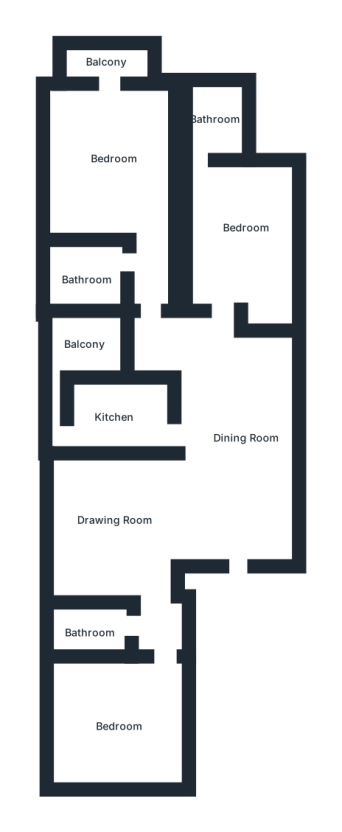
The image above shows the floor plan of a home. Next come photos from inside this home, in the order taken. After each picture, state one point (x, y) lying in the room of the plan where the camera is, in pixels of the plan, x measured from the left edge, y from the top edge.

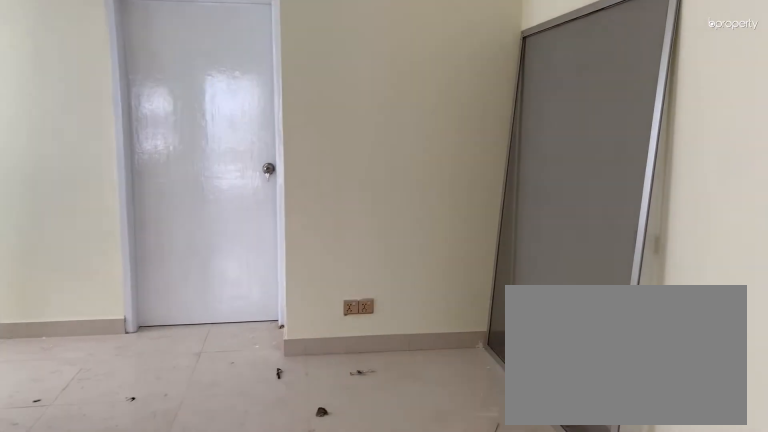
(234, 426)
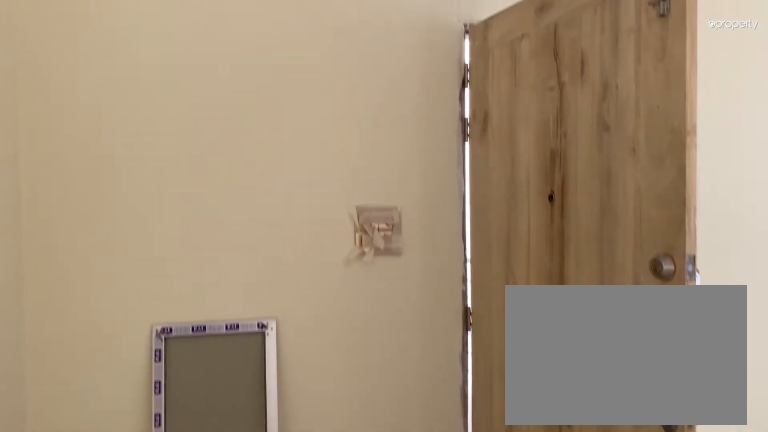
(234, 426)
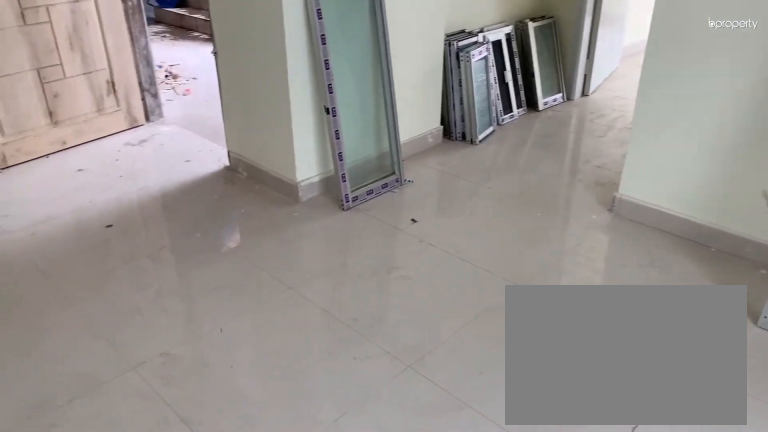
(108, 514)
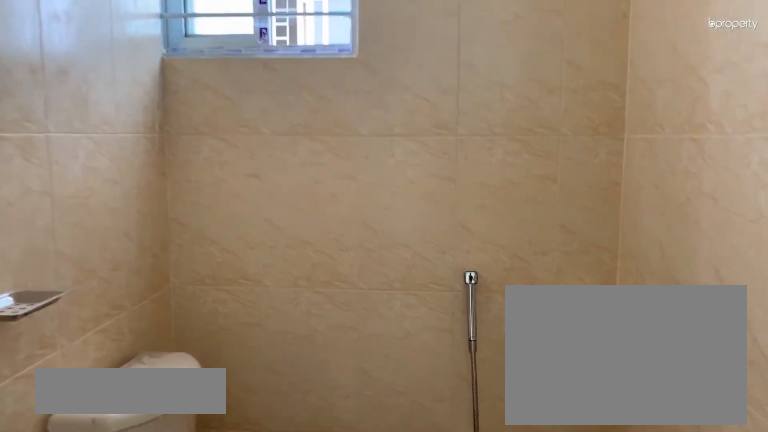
(95, 625)
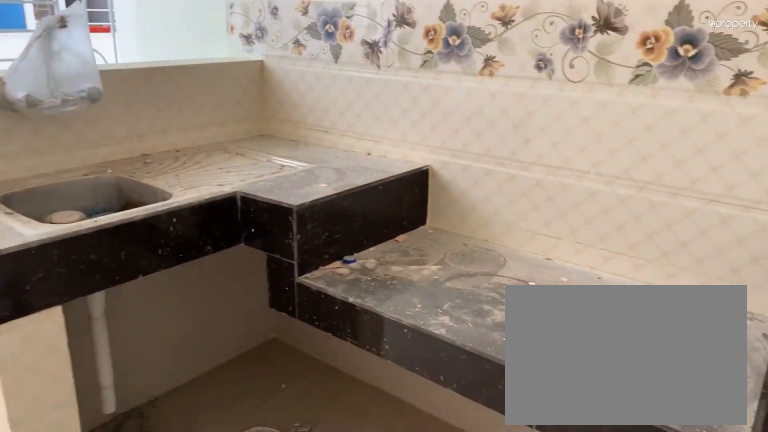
(119, 413)
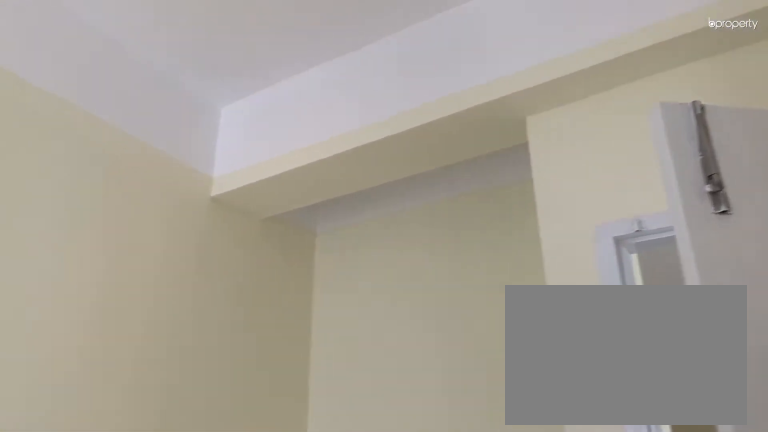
(233, 237)
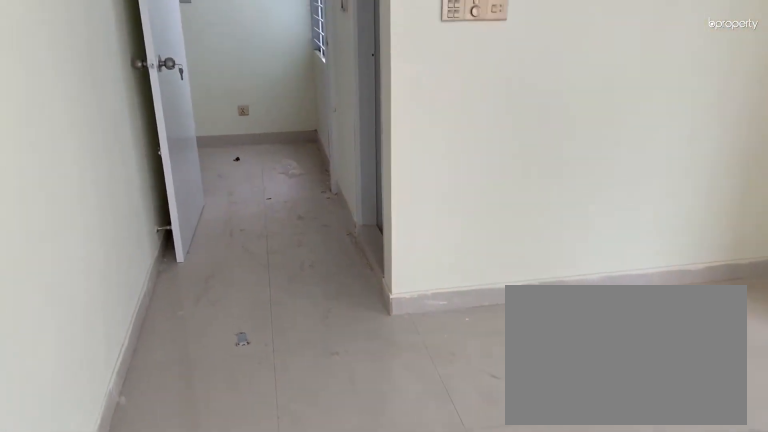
(105, 148)
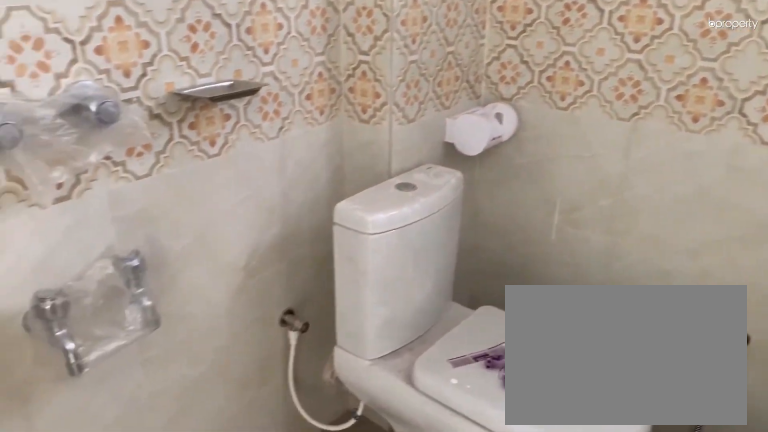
(87, 276)
